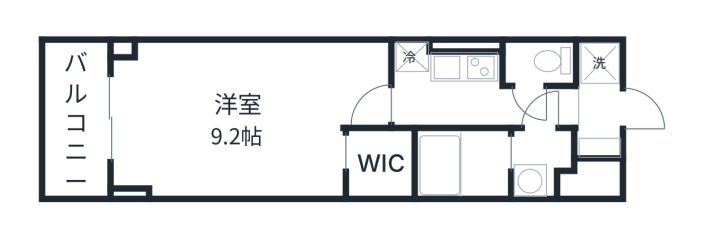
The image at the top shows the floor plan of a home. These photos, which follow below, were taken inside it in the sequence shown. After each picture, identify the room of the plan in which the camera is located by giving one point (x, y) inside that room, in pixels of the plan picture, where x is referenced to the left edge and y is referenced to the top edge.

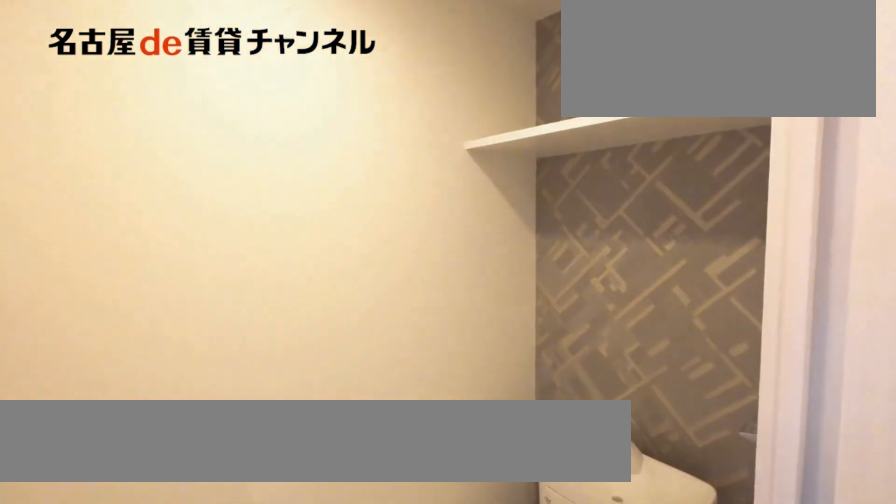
(538, 62)
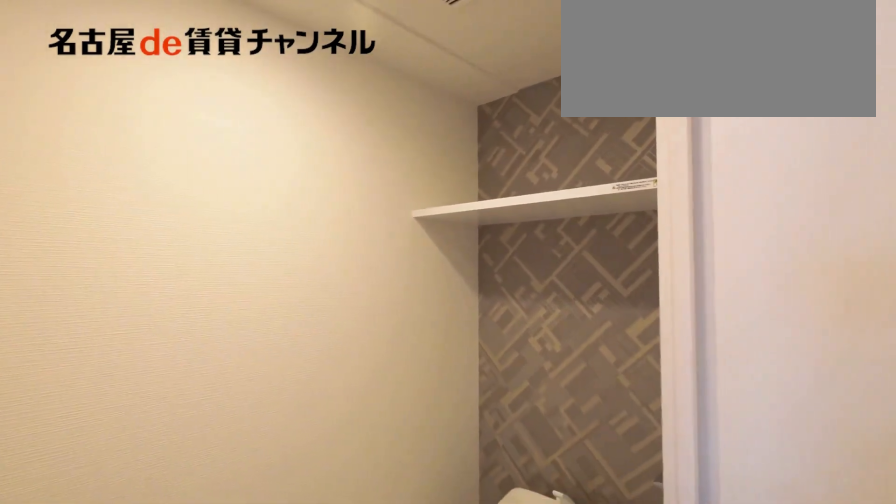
(538, 62)
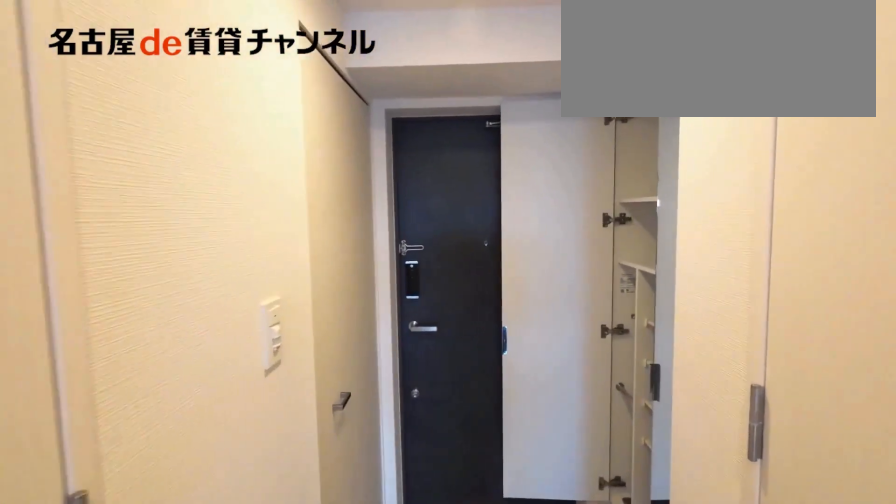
(598, 113)
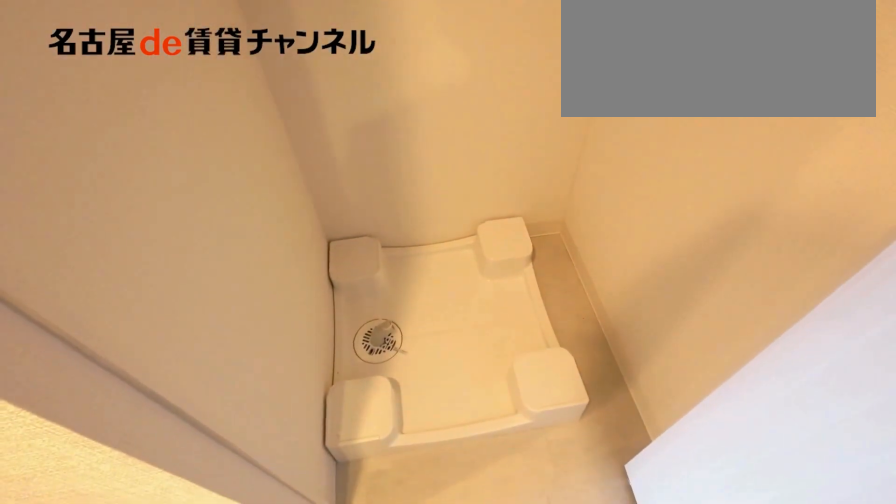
(599, 62)
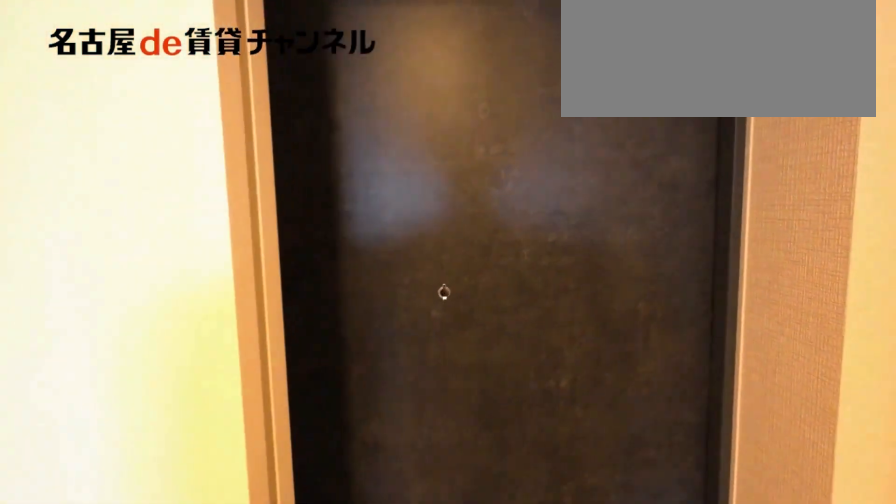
(598, 113)
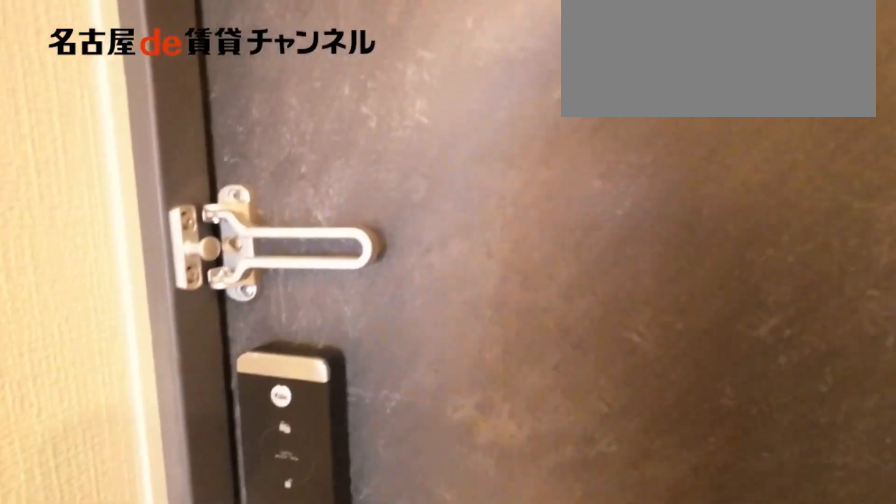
(598, 113)
